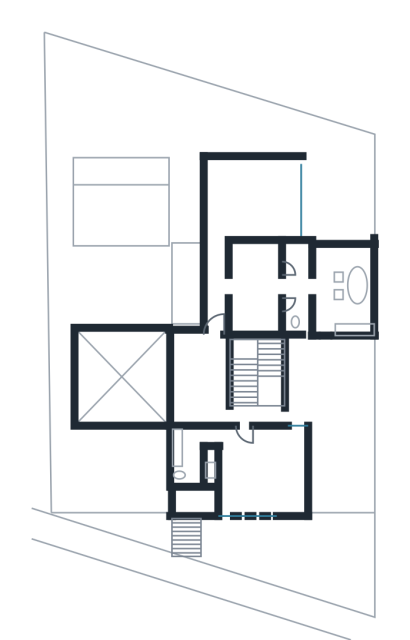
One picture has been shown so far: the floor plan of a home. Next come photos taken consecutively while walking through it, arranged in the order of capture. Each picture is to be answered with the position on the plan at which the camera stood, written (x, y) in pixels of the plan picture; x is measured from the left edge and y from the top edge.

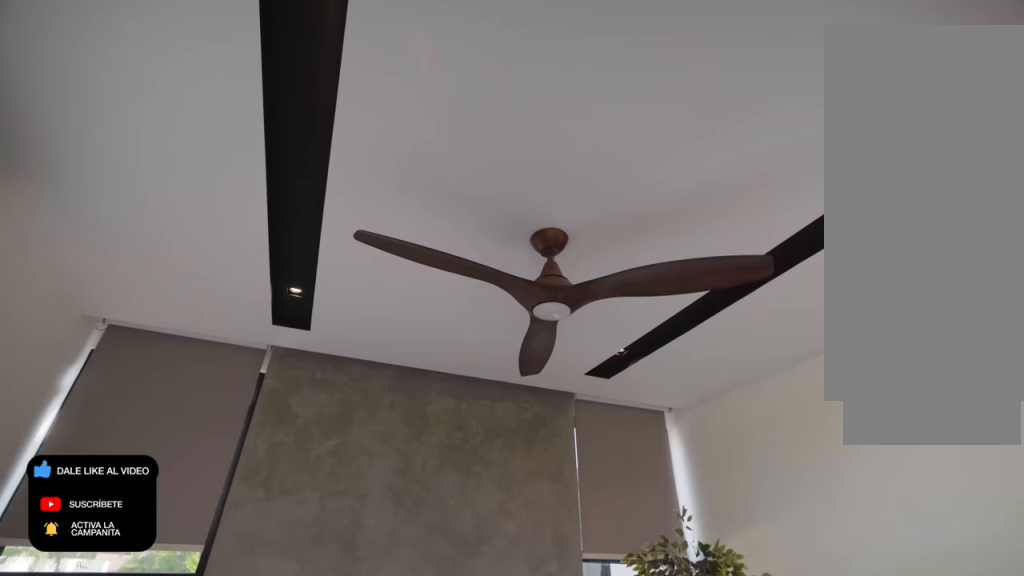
(228, 219)
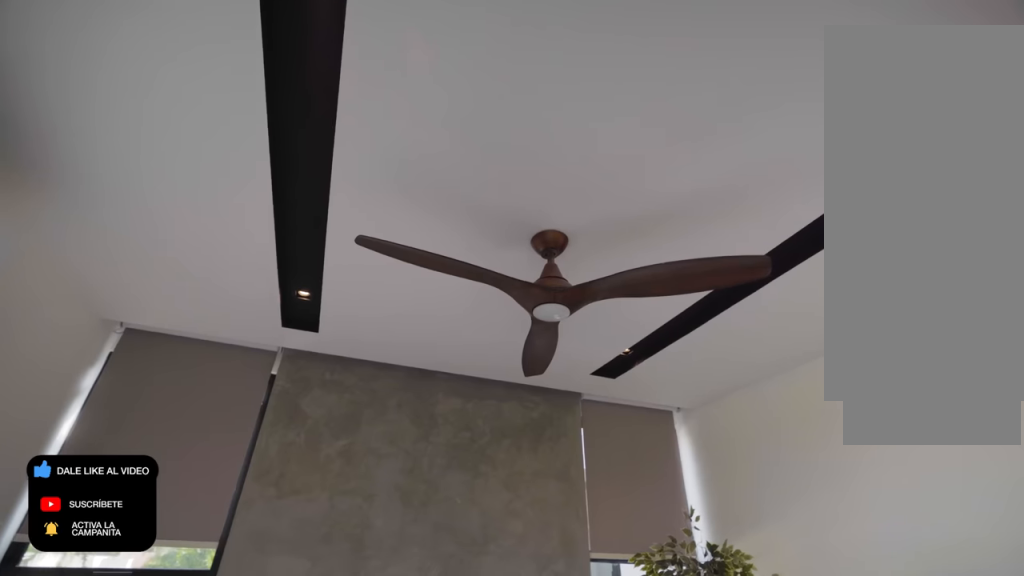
(228, 219)
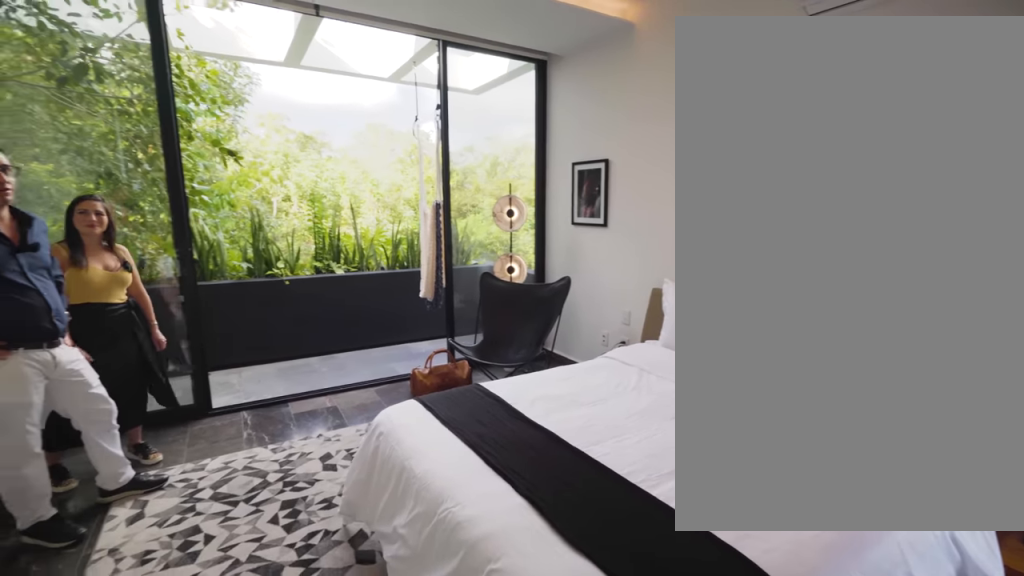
(279, 215)
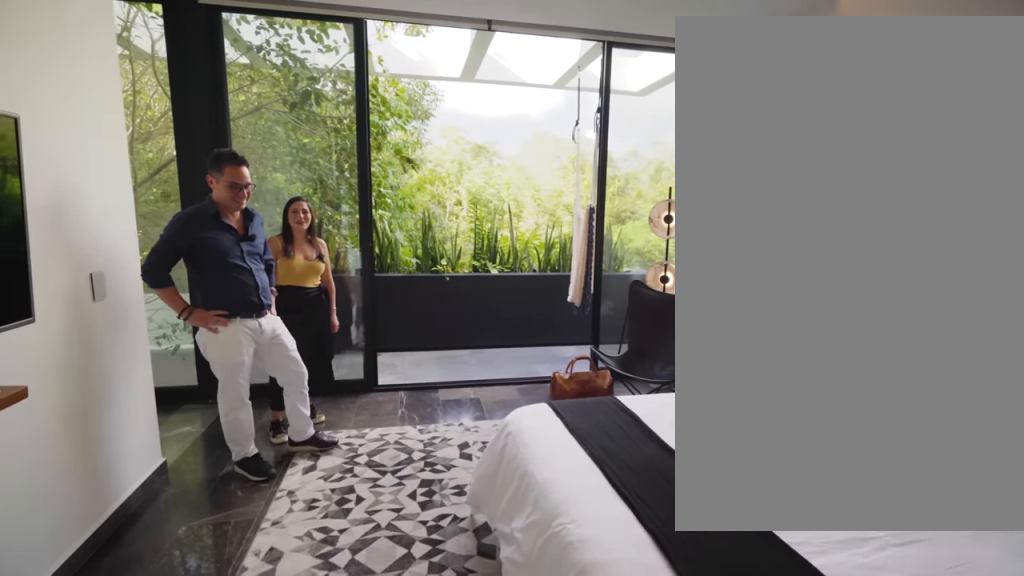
(282, 214)
